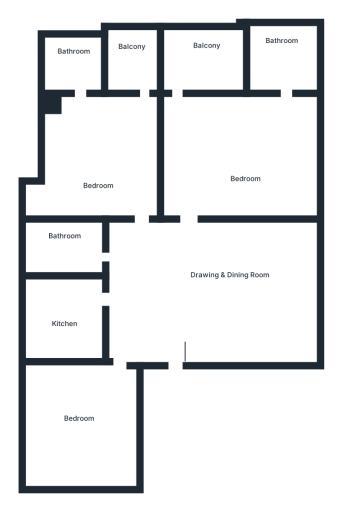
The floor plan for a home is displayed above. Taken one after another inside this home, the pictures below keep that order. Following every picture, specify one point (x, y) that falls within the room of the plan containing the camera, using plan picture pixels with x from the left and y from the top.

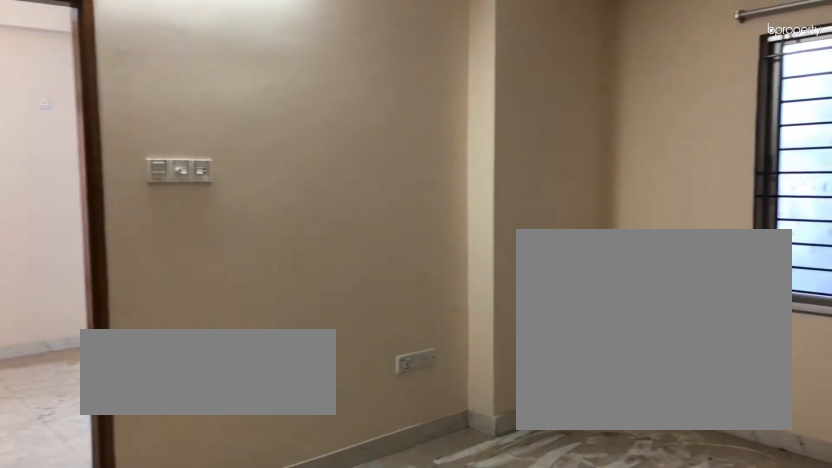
(207, 275)
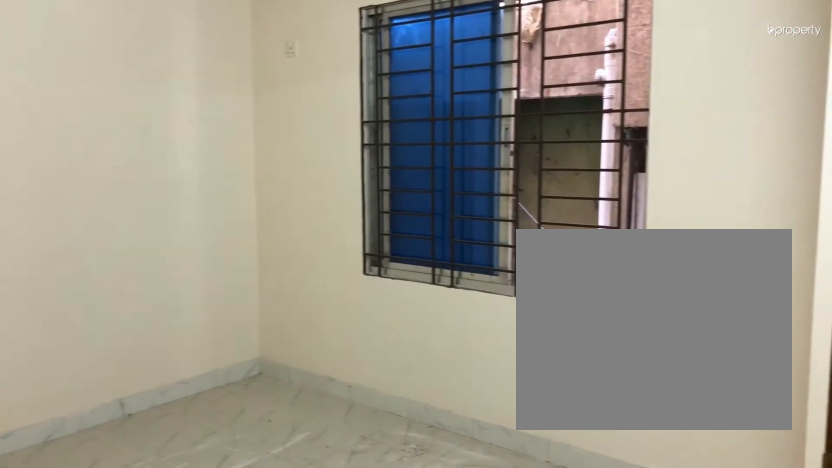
(85, 411)
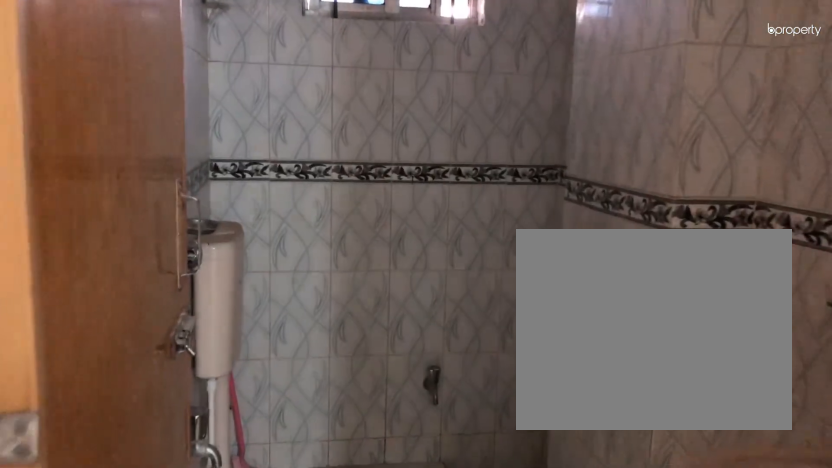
(65, 244)
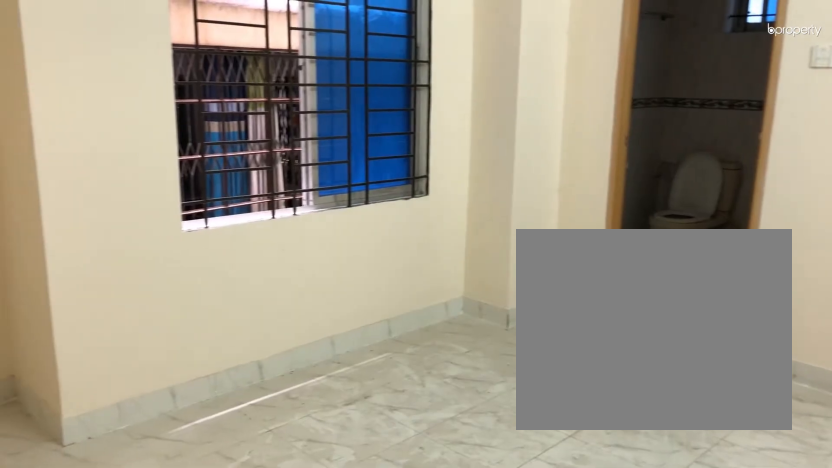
(96, 156)
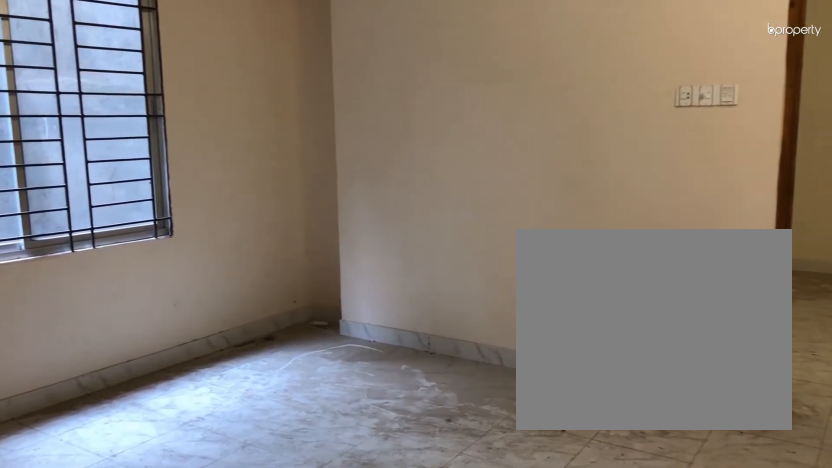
(248, 161)
